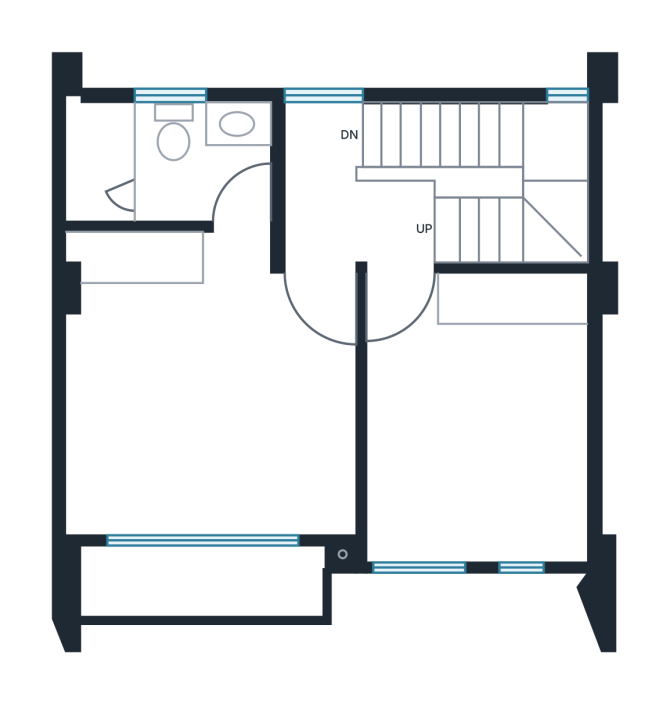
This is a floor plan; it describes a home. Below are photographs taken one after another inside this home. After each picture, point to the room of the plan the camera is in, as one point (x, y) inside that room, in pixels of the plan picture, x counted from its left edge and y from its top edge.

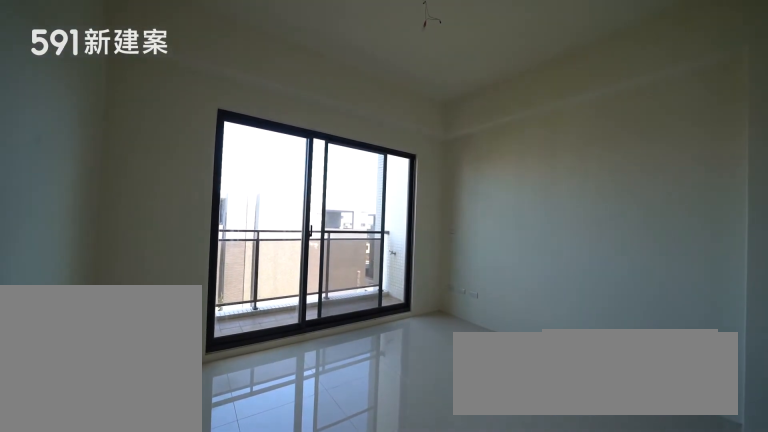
(202, 390)
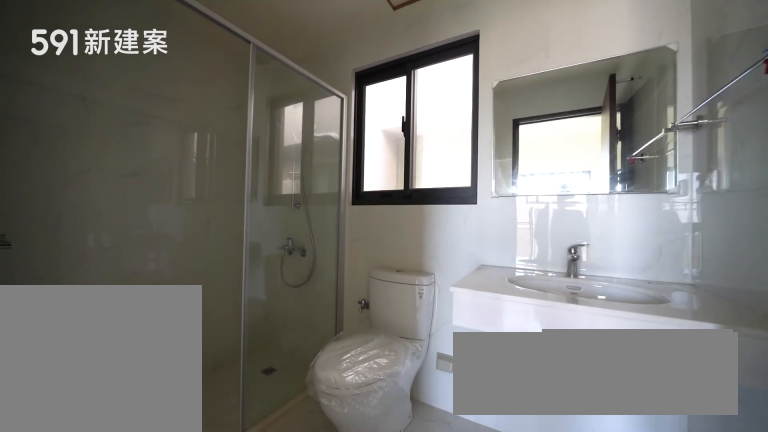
(166, 157)
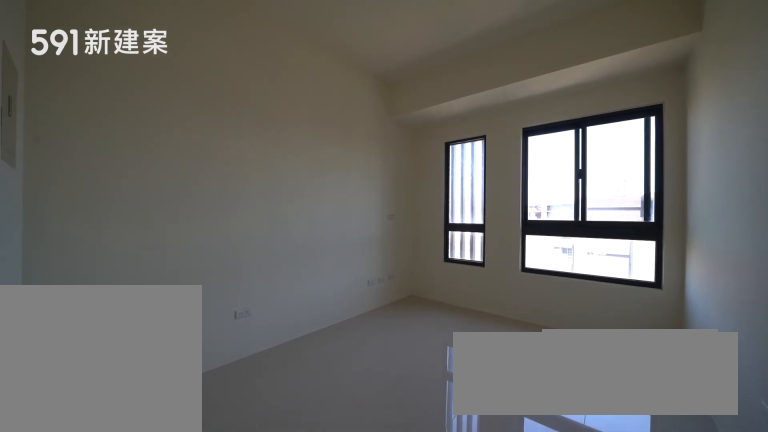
(479, 419)
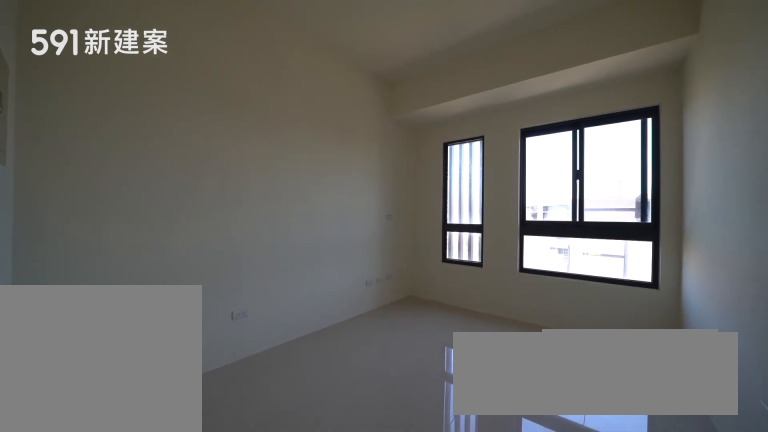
(479, 419)
